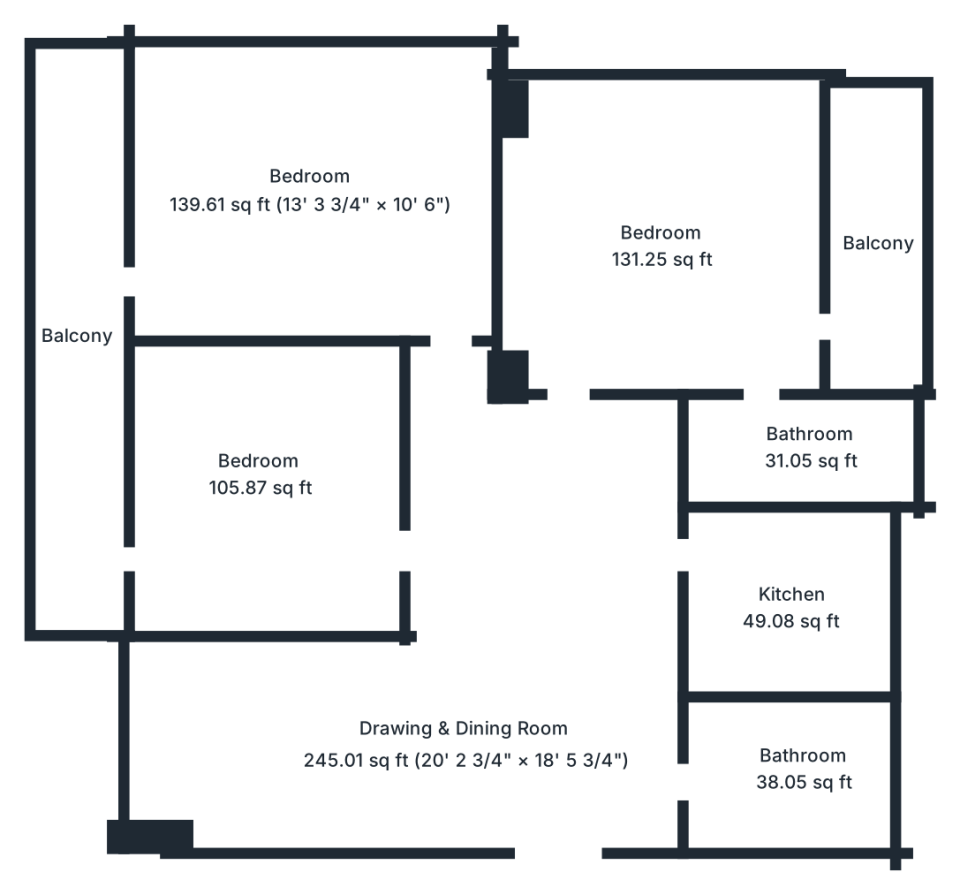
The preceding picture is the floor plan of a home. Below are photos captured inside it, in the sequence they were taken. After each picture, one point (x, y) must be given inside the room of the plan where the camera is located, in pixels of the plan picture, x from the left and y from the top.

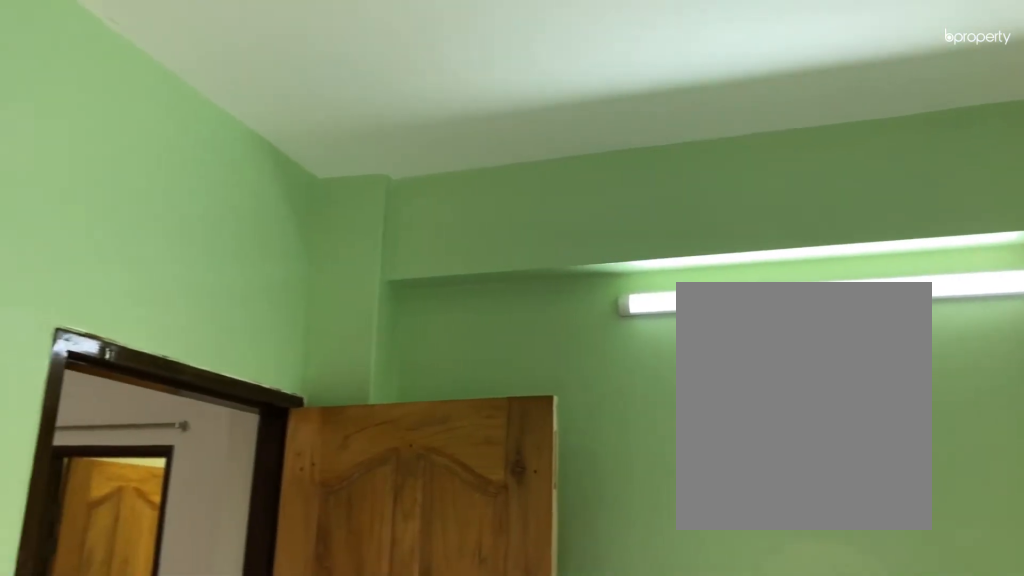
(661, 253)
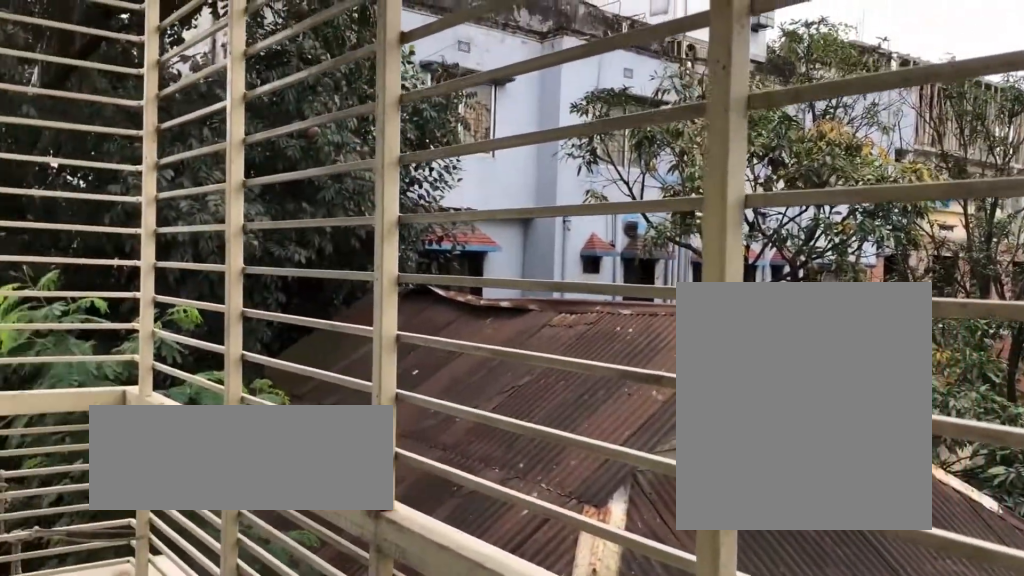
(881, 238)
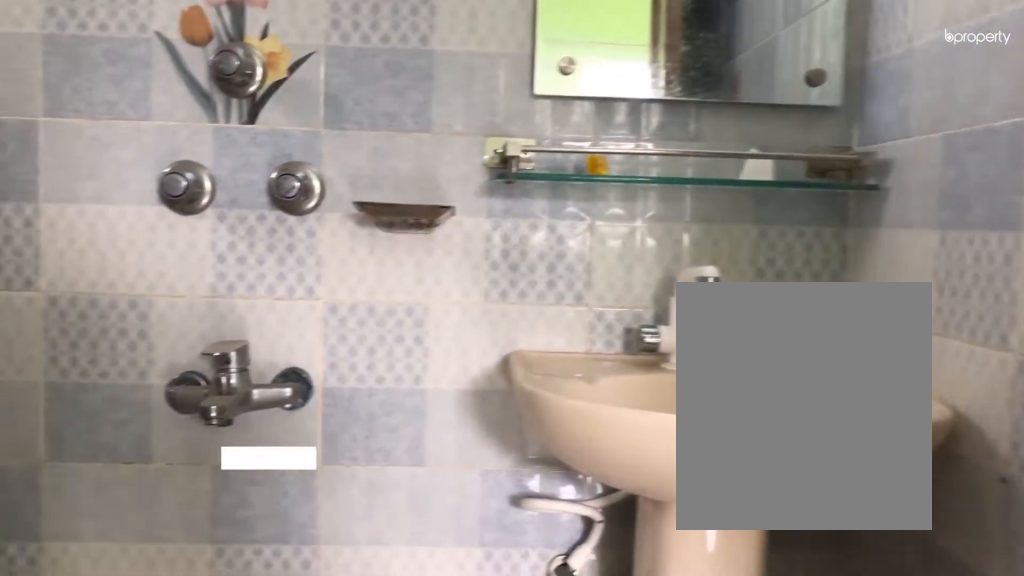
(803, 458)
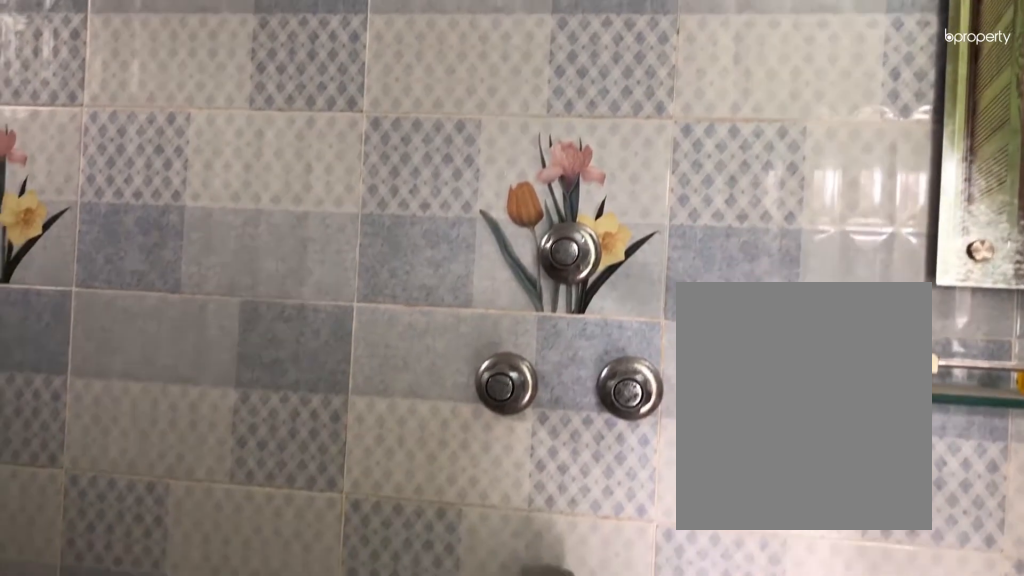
(803, 458)
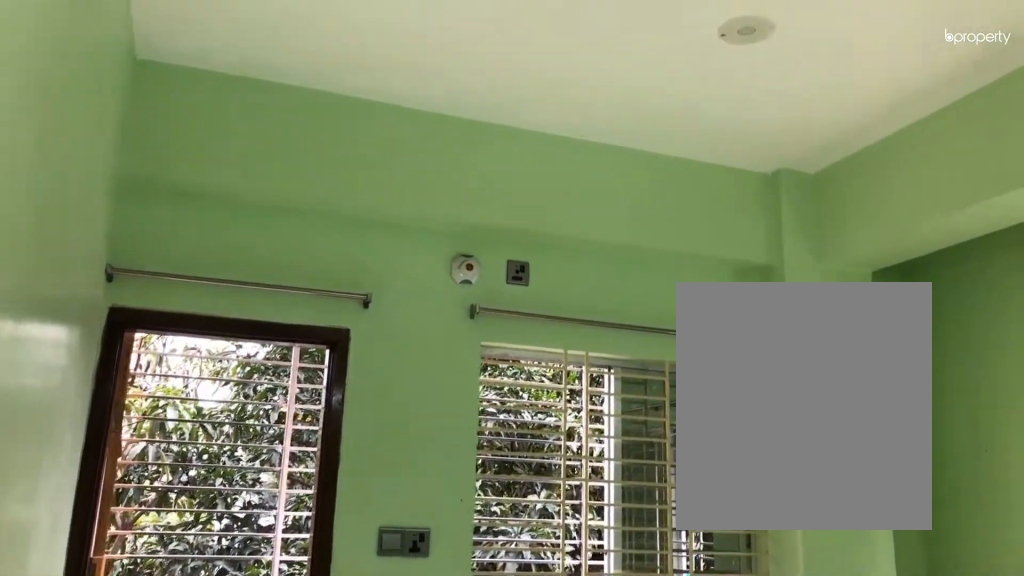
(310, 218)
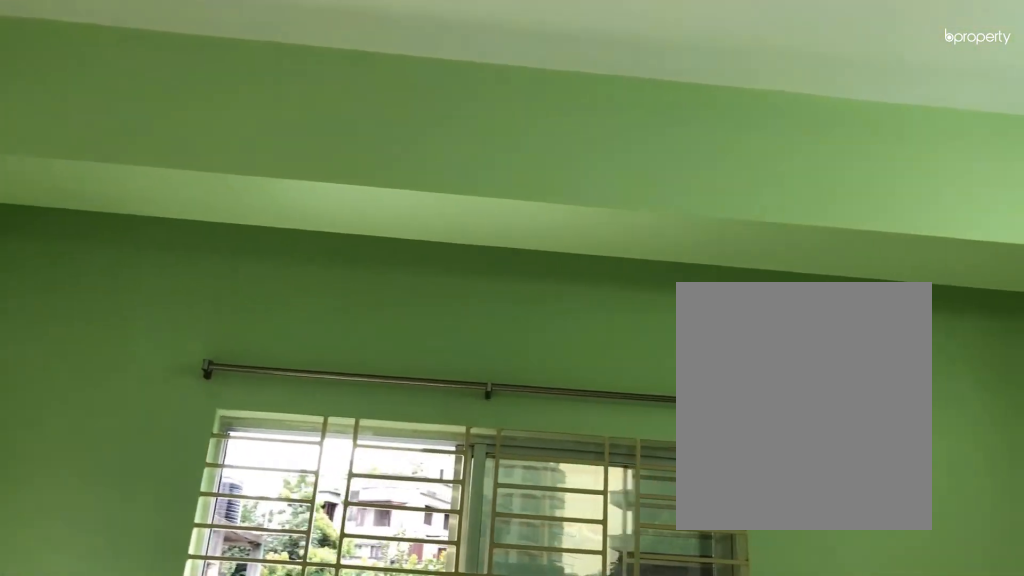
(310, 218)
